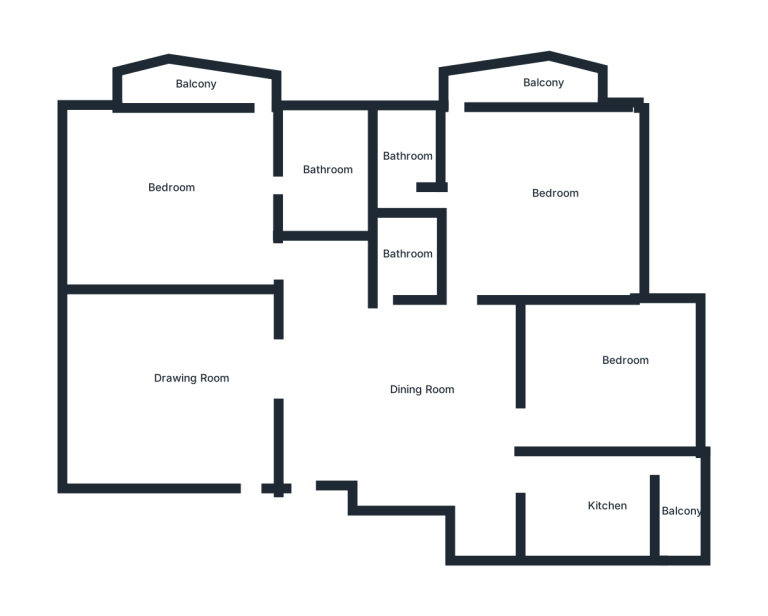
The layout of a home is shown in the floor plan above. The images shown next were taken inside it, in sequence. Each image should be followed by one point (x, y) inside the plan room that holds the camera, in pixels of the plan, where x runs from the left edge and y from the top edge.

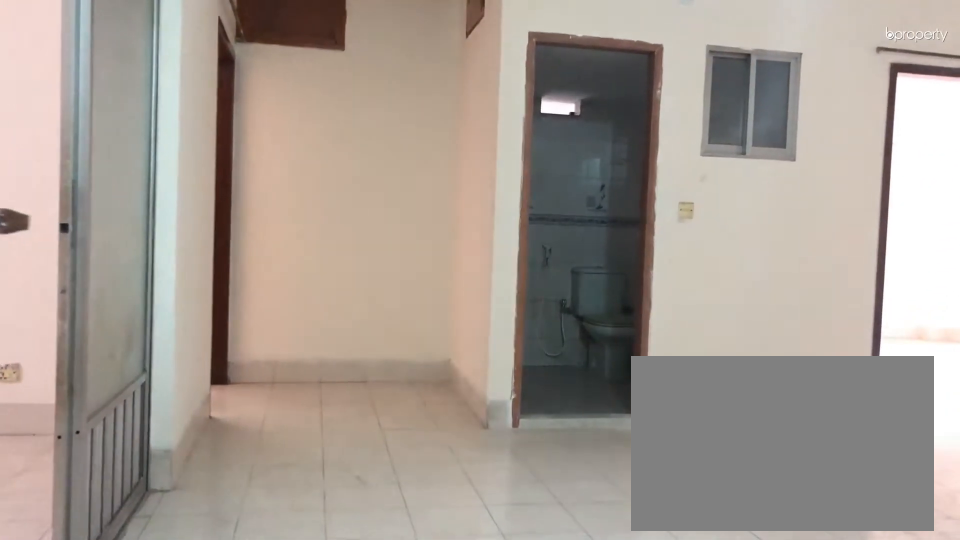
(318, 467)
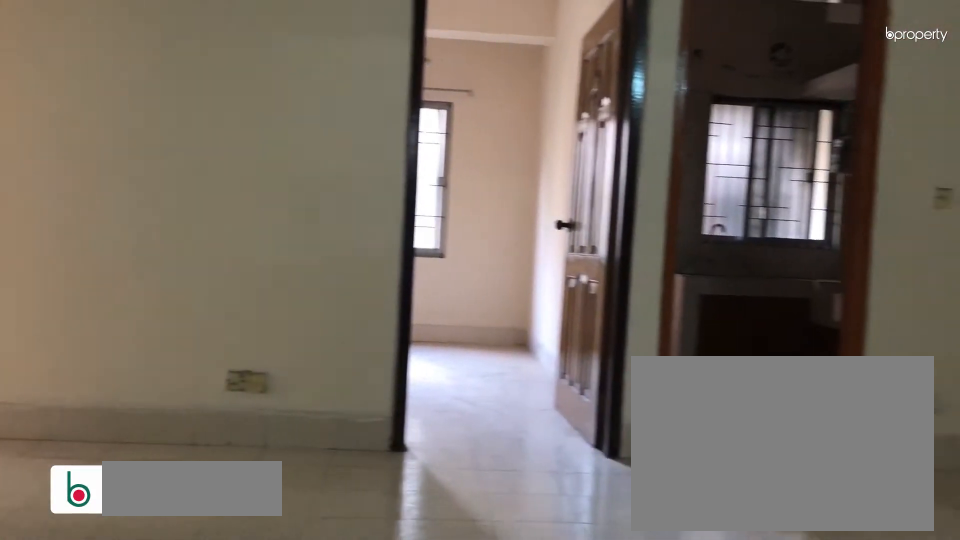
(415, 380)
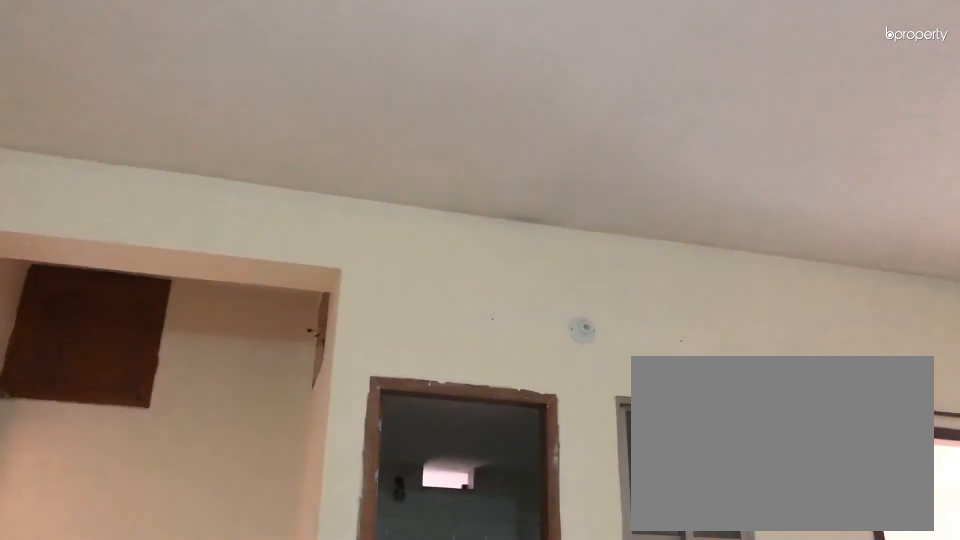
(415, 381)
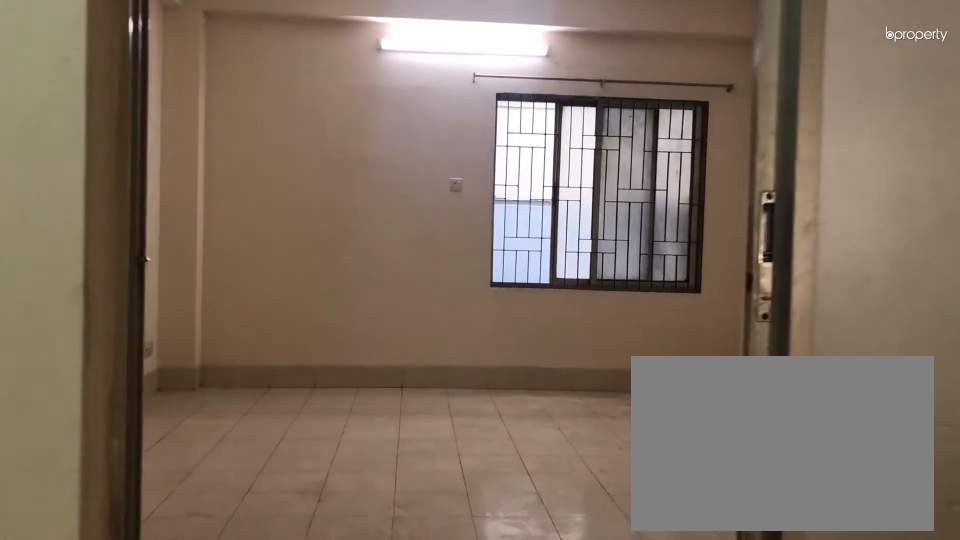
(241, 380)
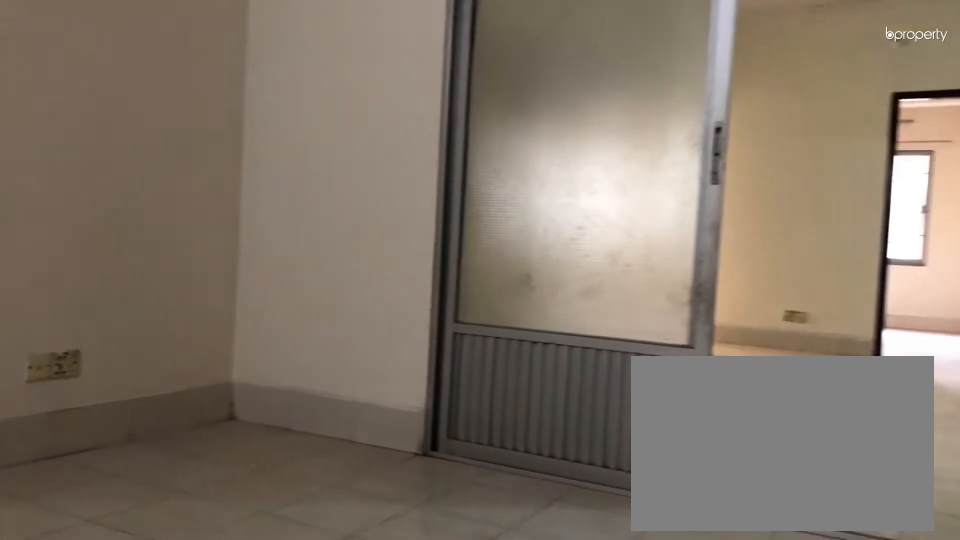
(155, 386)
